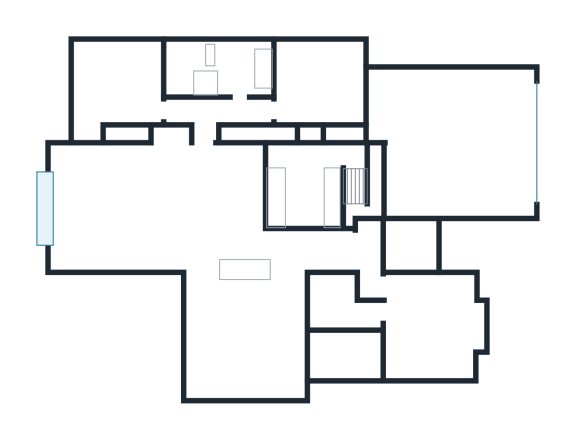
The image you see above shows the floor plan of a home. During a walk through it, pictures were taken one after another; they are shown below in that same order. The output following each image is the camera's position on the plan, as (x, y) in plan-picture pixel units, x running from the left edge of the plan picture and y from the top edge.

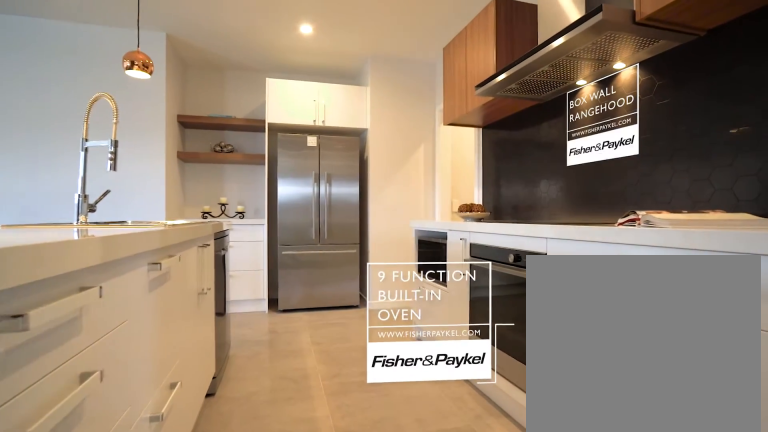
(305, 217)
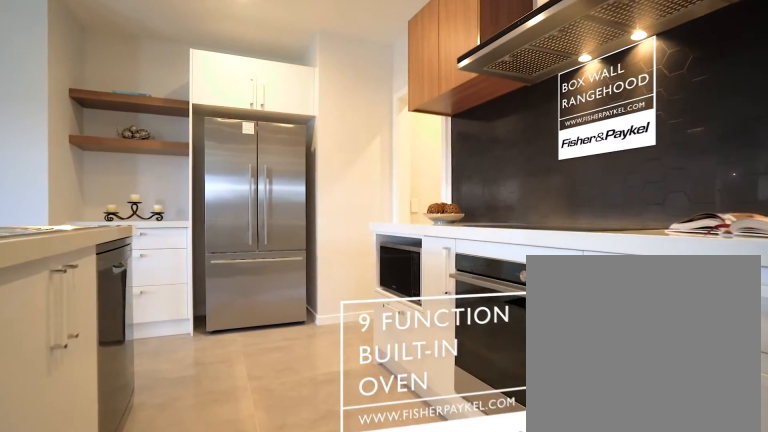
(305, 205)
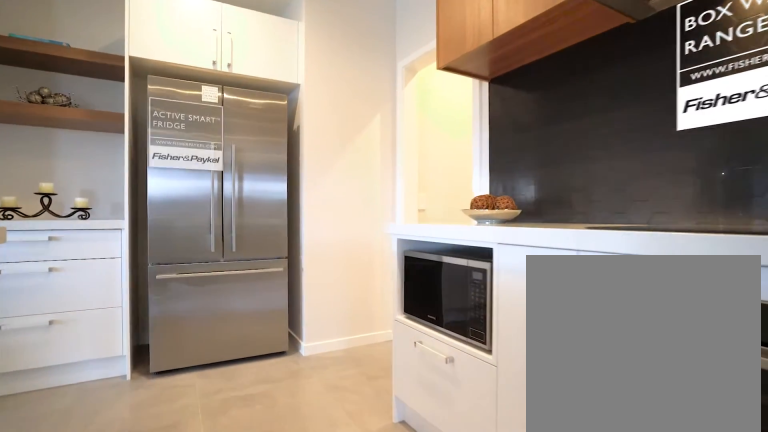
(305, 191)
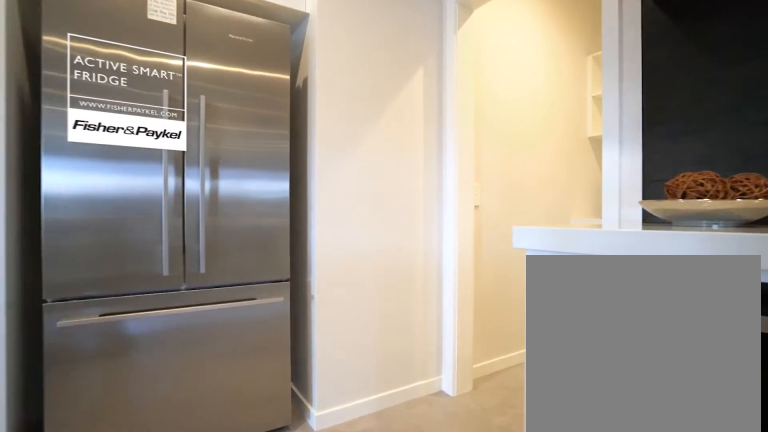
(305, 179)
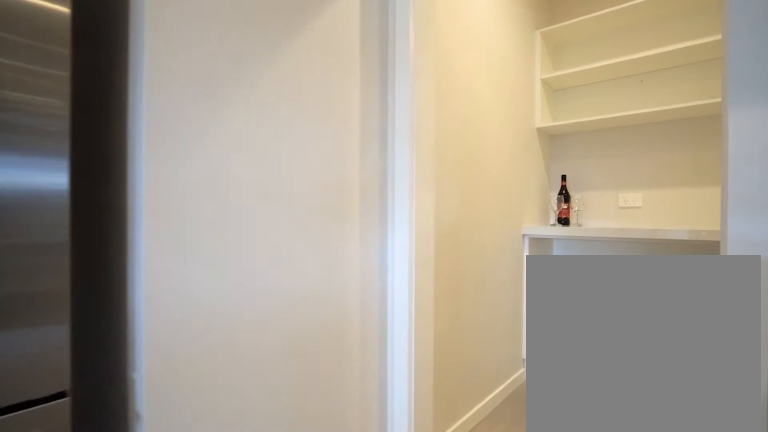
(308, 172)
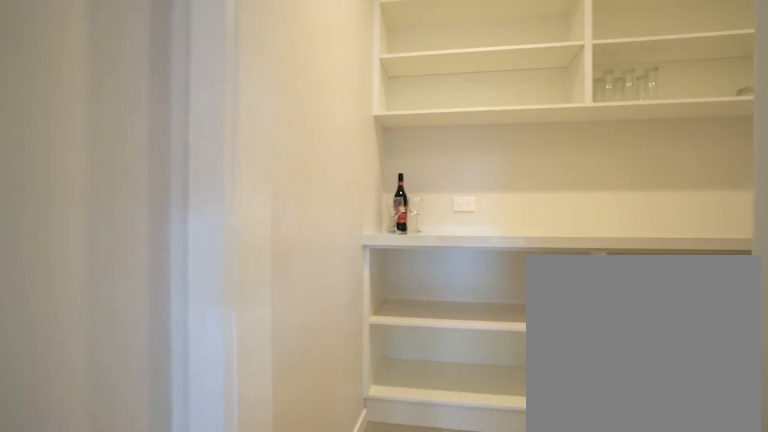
(308, 170)
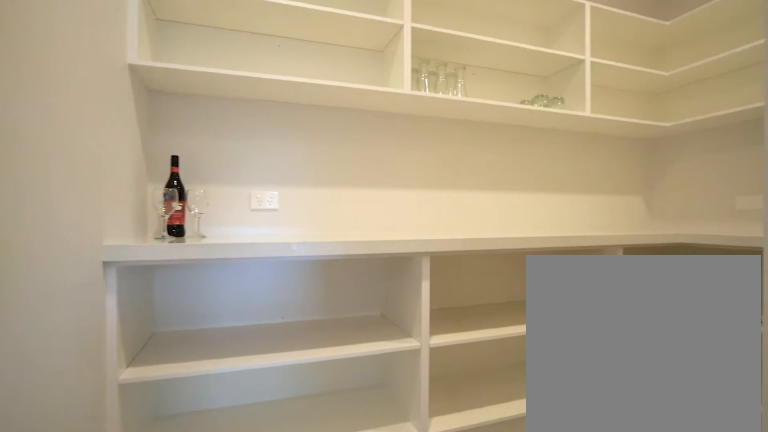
(308, 170)
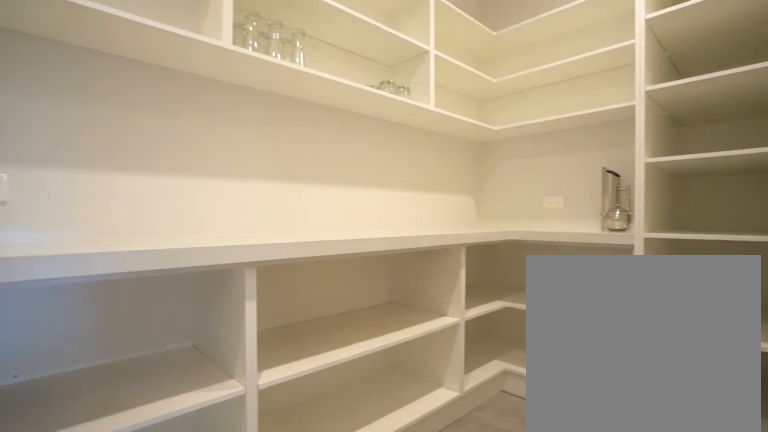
(308, 170)
